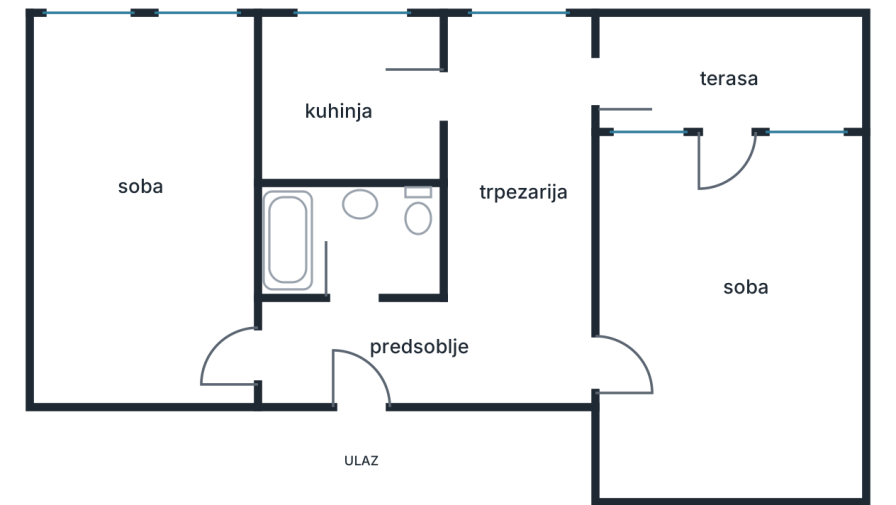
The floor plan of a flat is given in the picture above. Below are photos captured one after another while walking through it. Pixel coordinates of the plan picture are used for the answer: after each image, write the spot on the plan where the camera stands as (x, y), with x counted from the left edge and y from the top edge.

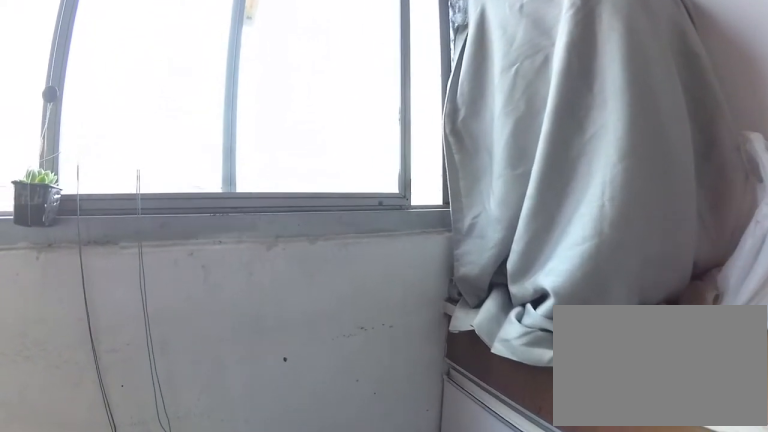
(782, 106)
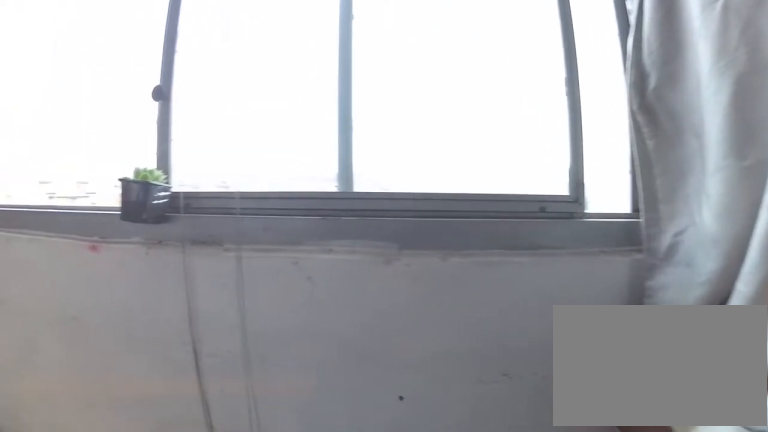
(793, 112)
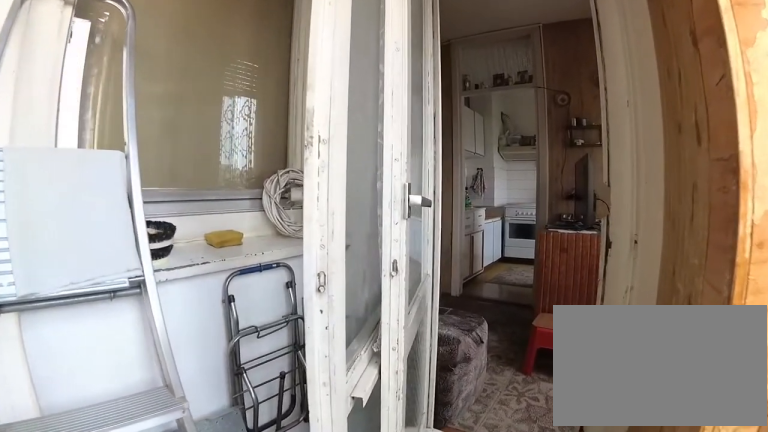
(696, 90)
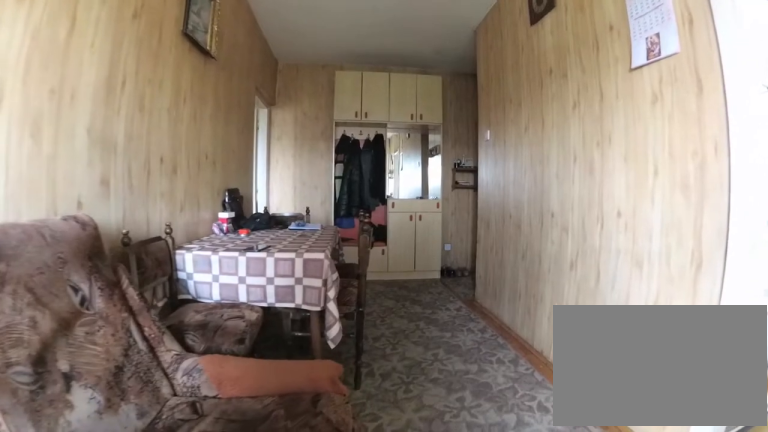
(533, 101)
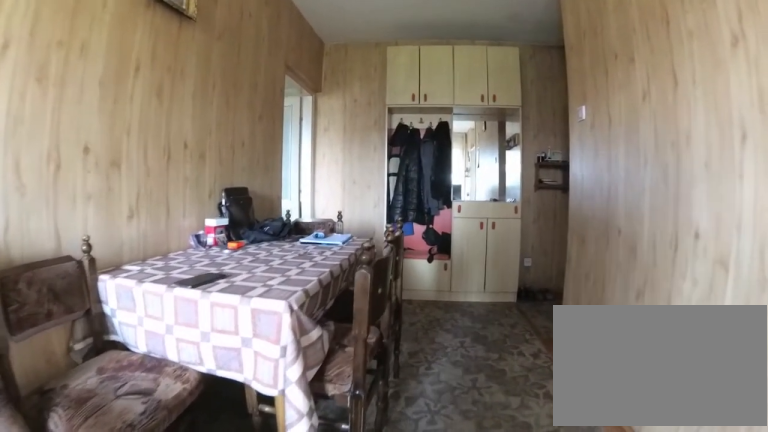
(525, 146)
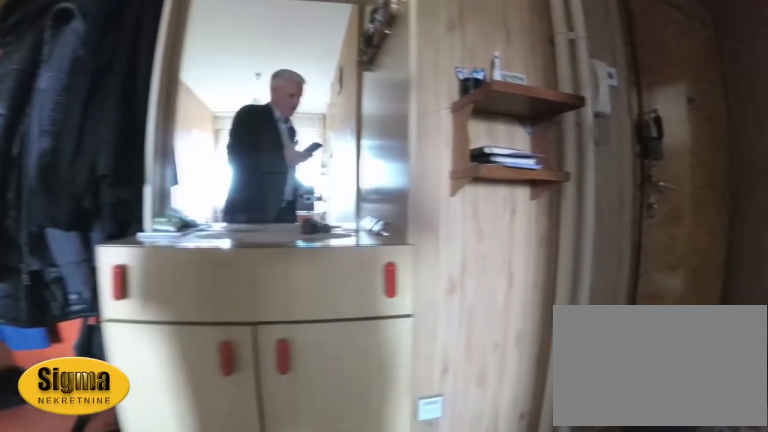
(493, 307)
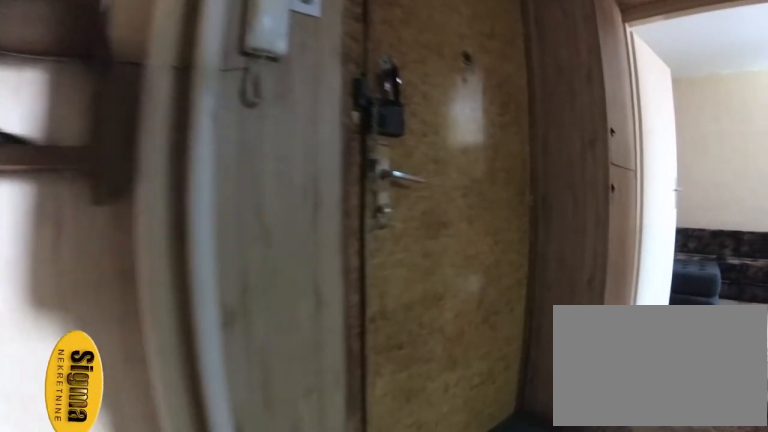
(436, 351)
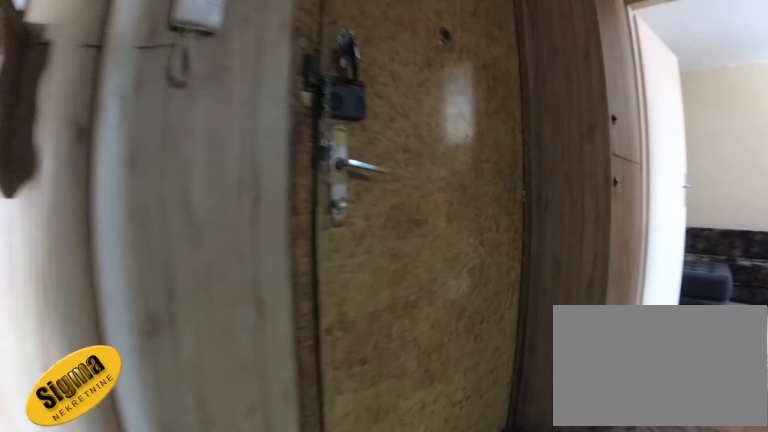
(423, 361)
